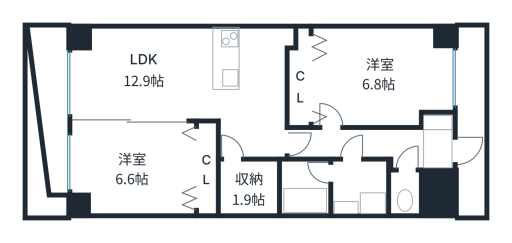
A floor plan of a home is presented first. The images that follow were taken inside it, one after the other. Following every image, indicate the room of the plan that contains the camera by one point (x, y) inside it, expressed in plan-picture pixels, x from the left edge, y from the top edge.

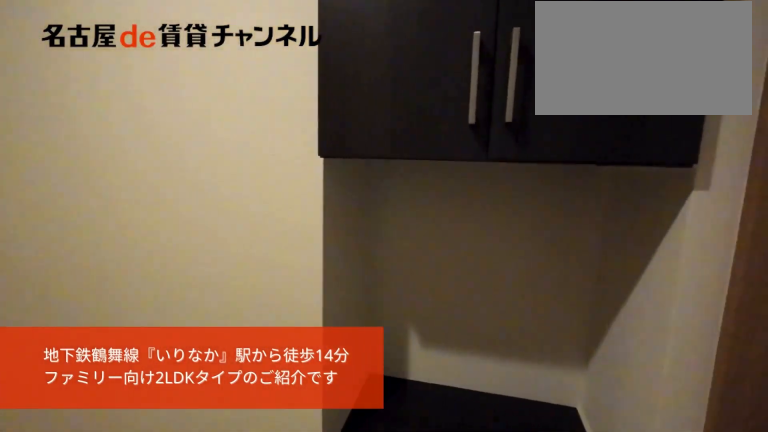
(437, 142)
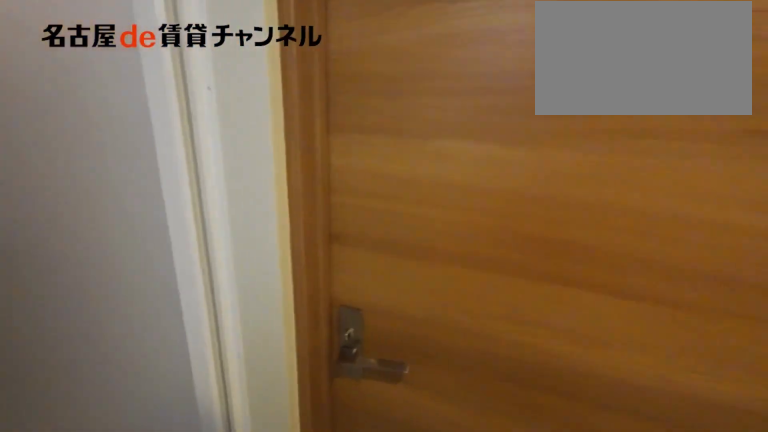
(359, 144)
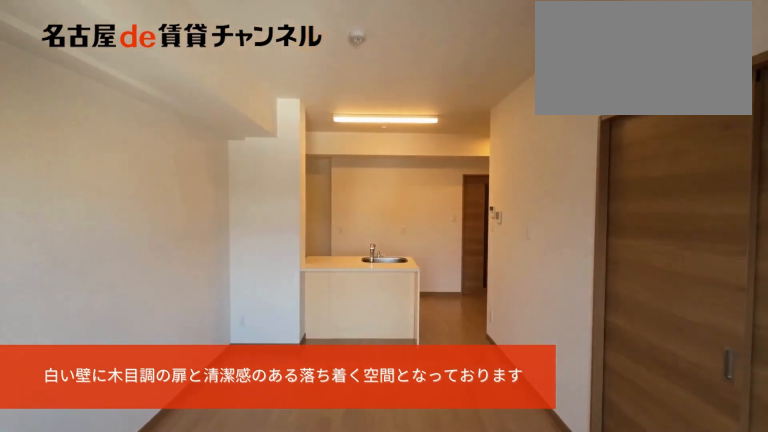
(188, 80)
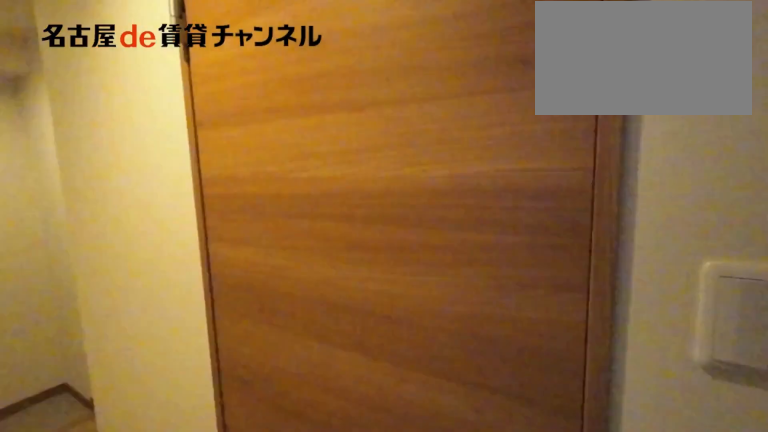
(377, 145)
